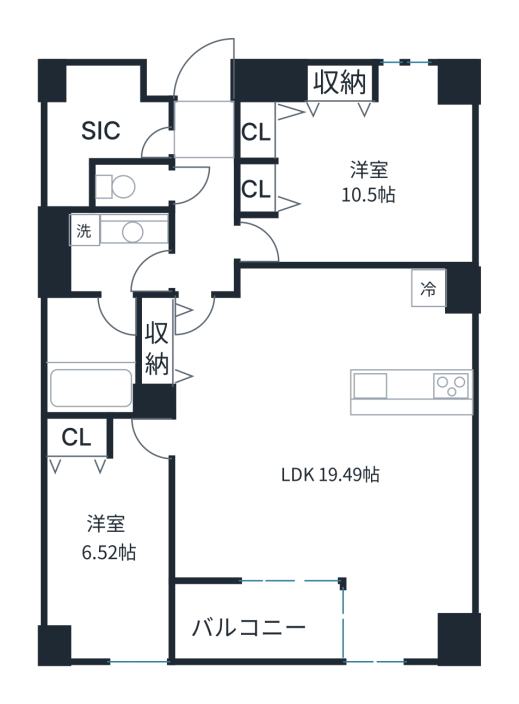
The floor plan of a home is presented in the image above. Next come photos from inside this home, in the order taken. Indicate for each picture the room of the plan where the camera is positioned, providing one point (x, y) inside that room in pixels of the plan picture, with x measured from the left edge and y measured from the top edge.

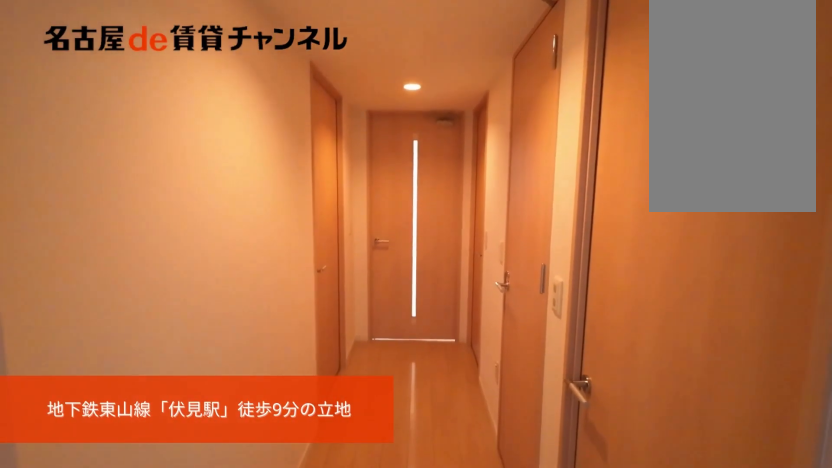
(202, 127)
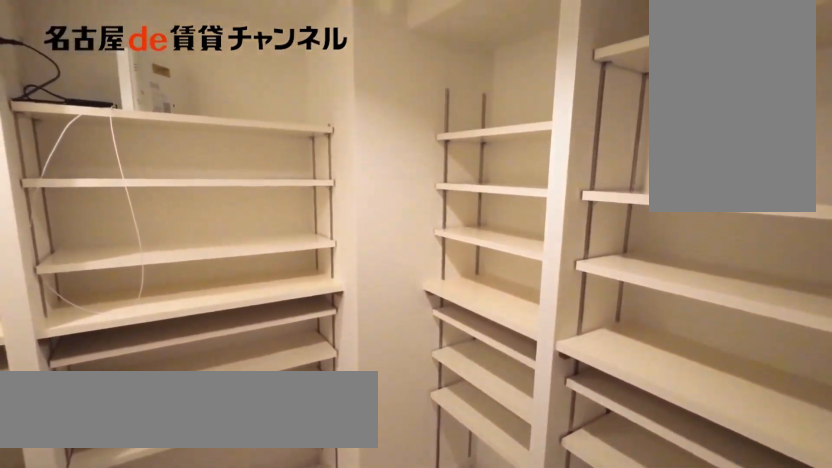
(104, 125)
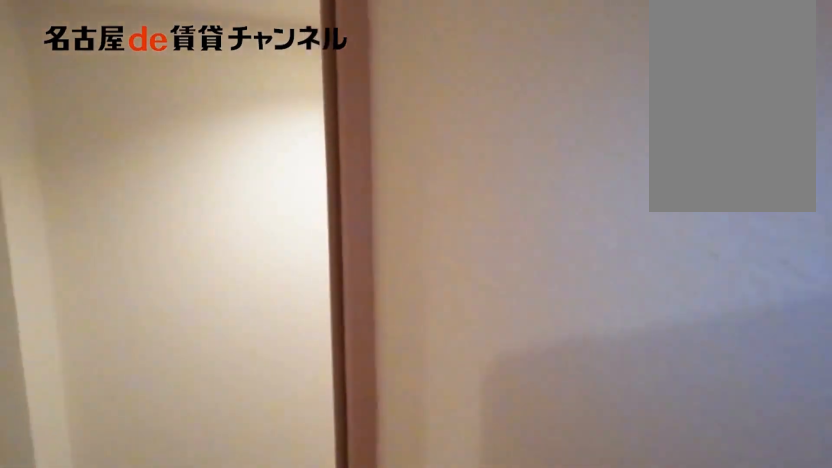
(105, 126)
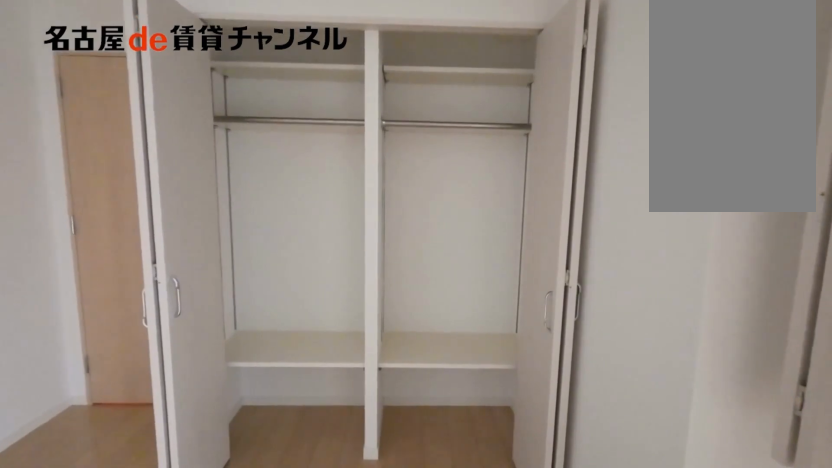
(352, 163)
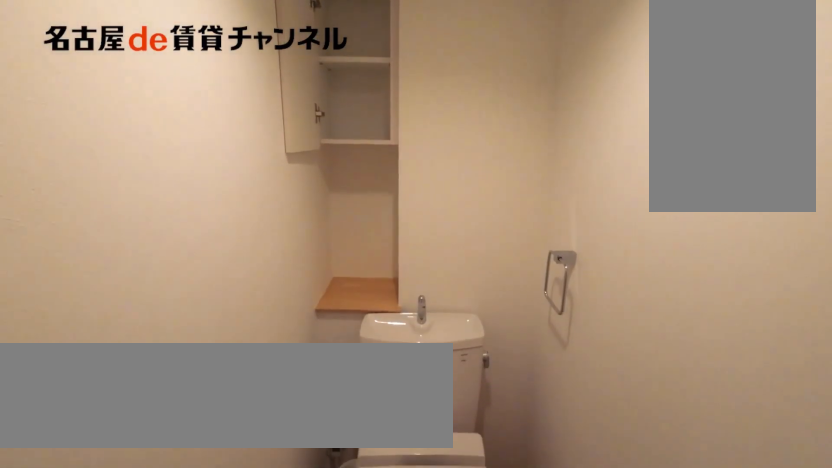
(130, 185)
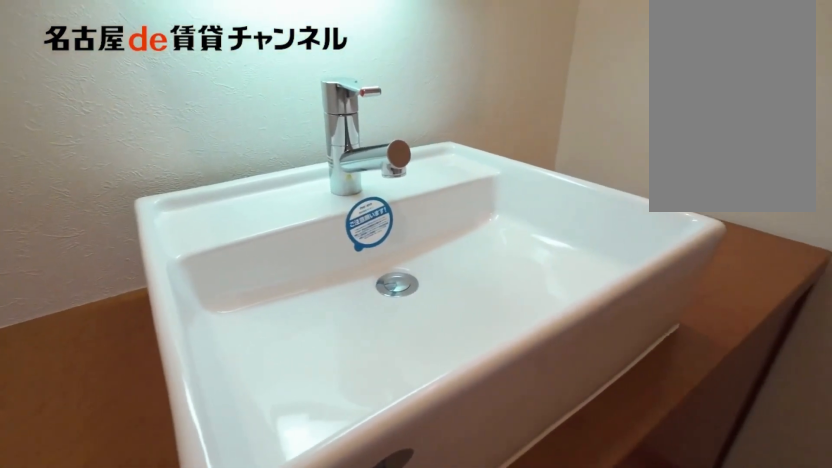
(114, 252)
